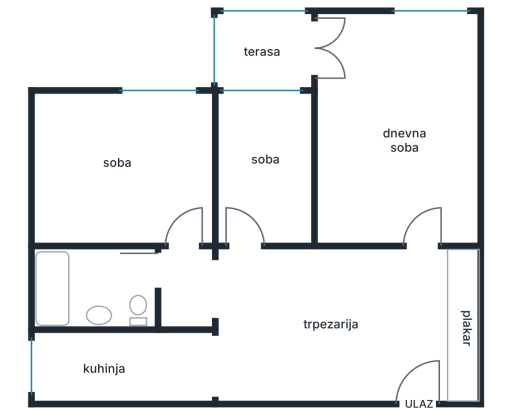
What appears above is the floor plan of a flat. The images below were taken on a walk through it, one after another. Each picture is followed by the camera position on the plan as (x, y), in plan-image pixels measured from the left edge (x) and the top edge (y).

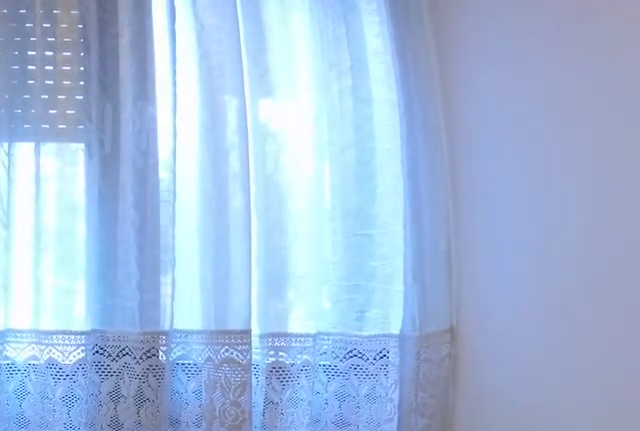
(191, 155)
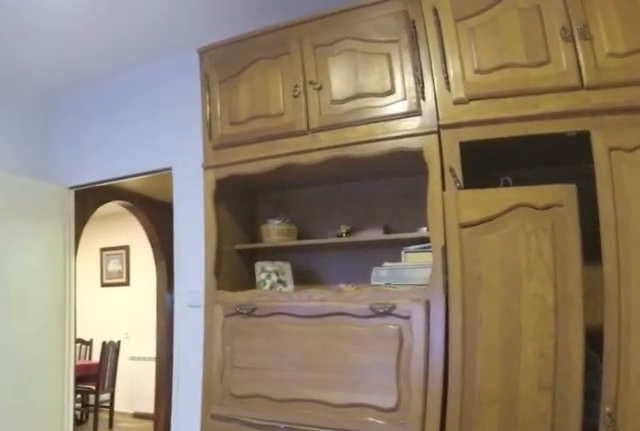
(122, 120)
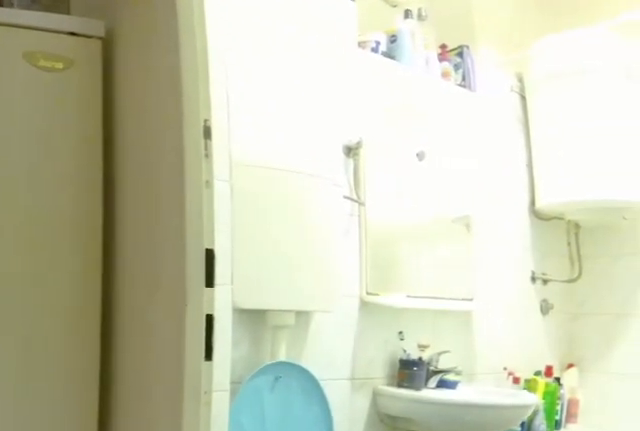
(185, 235)
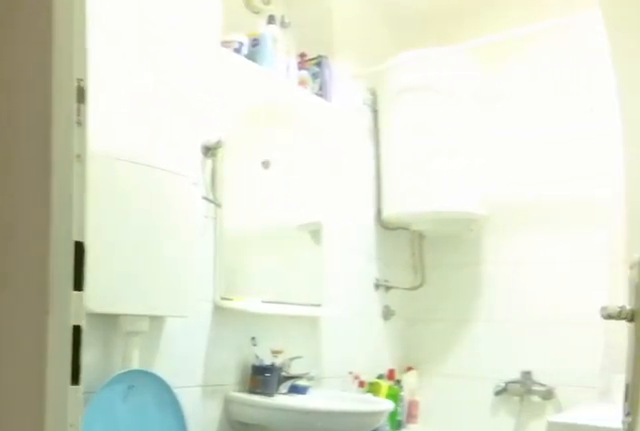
(184, 243)
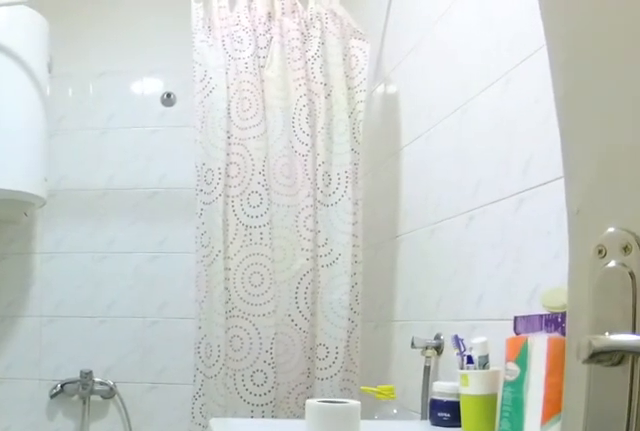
(168, 271)
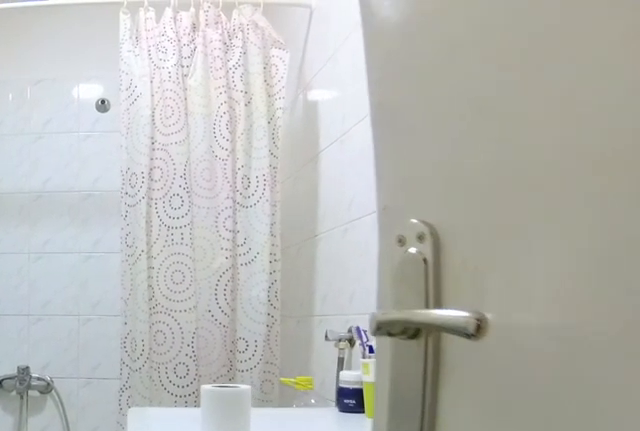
(171, 263)
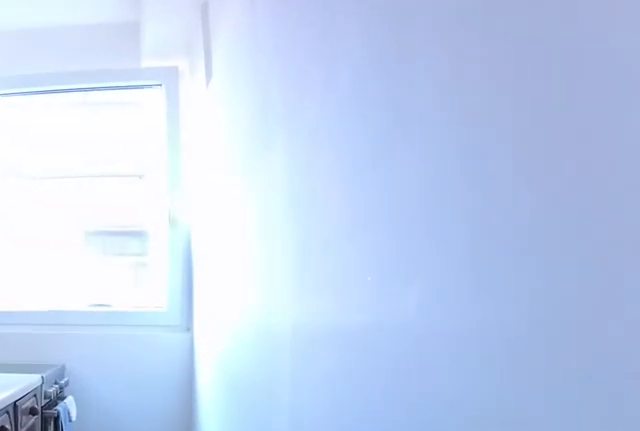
(181, 366)
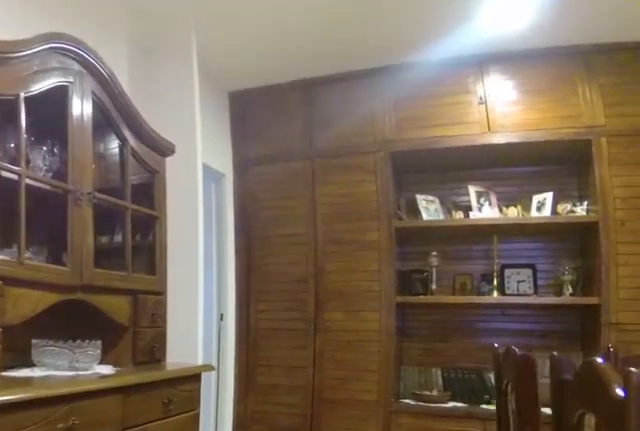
(274, 332)
